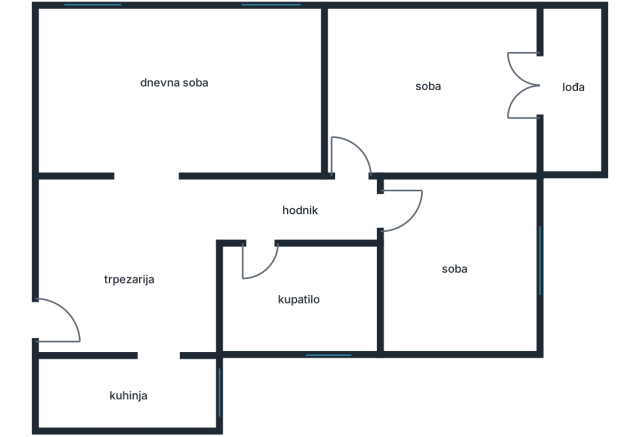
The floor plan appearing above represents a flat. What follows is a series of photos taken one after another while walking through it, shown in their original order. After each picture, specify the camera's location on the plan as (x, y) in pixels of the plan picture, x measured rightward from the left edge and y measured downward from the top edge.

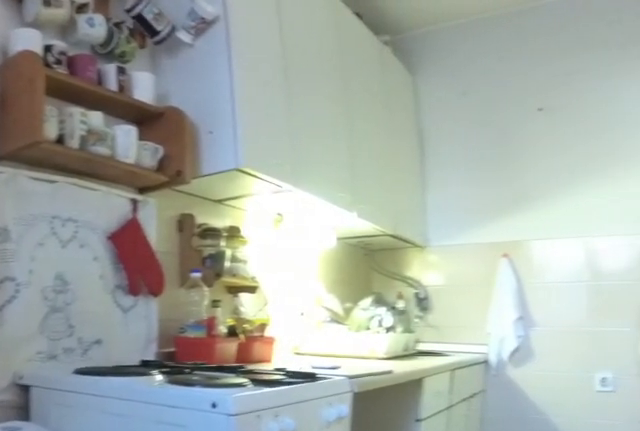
(170, 368)
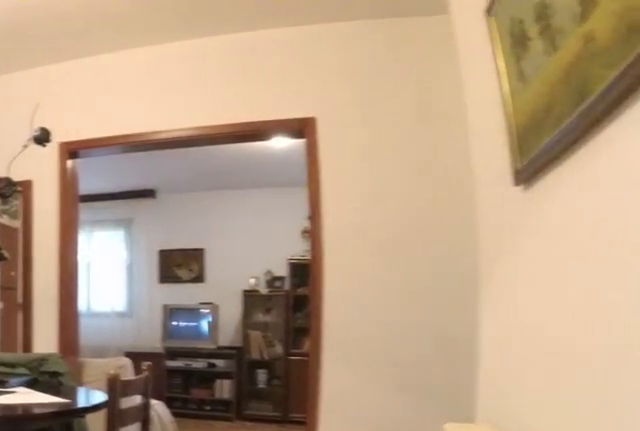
(168, 362)
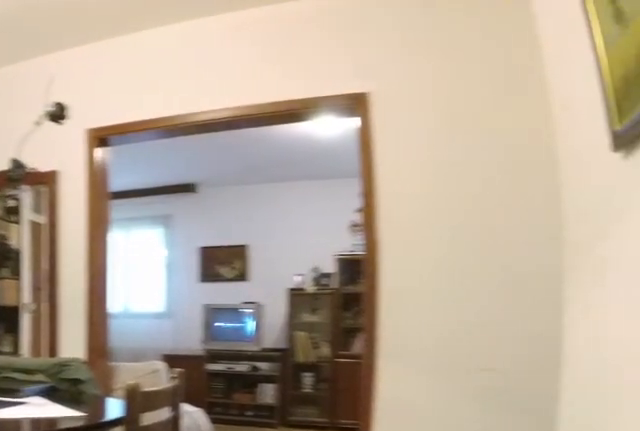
(161, 345)
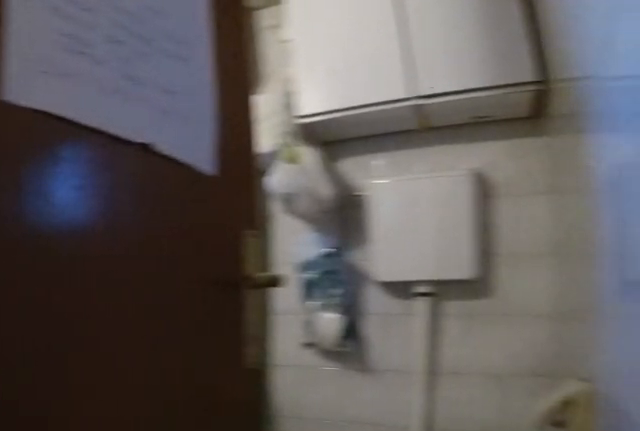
(238, 211)
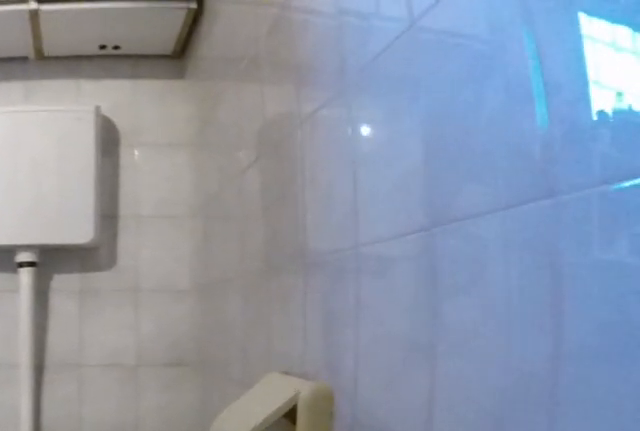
(265, 246)
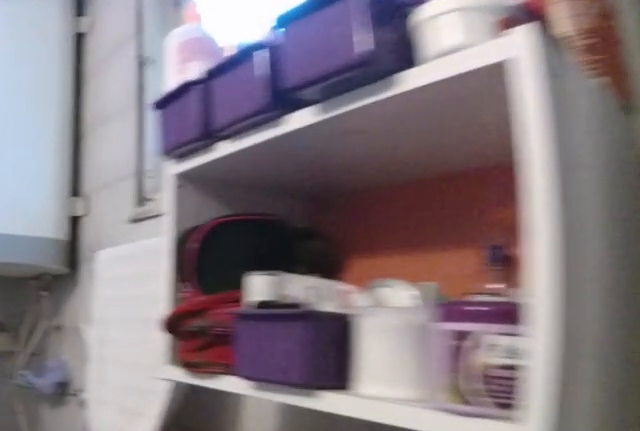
(265, 303)
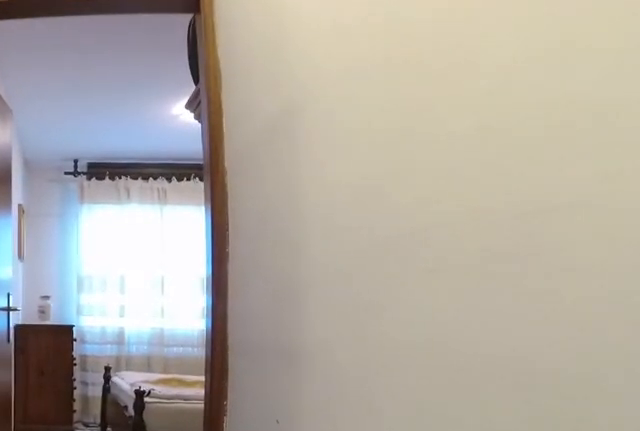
(283, 215)
